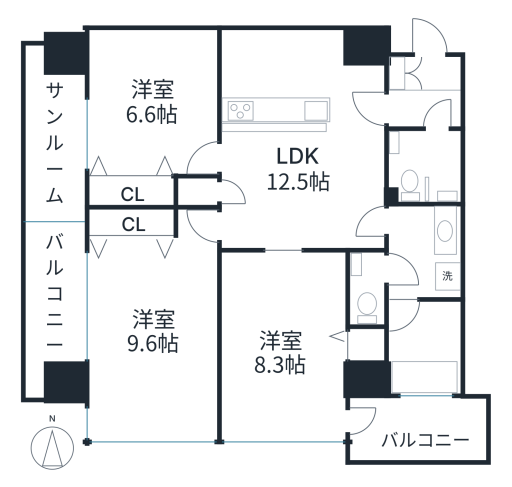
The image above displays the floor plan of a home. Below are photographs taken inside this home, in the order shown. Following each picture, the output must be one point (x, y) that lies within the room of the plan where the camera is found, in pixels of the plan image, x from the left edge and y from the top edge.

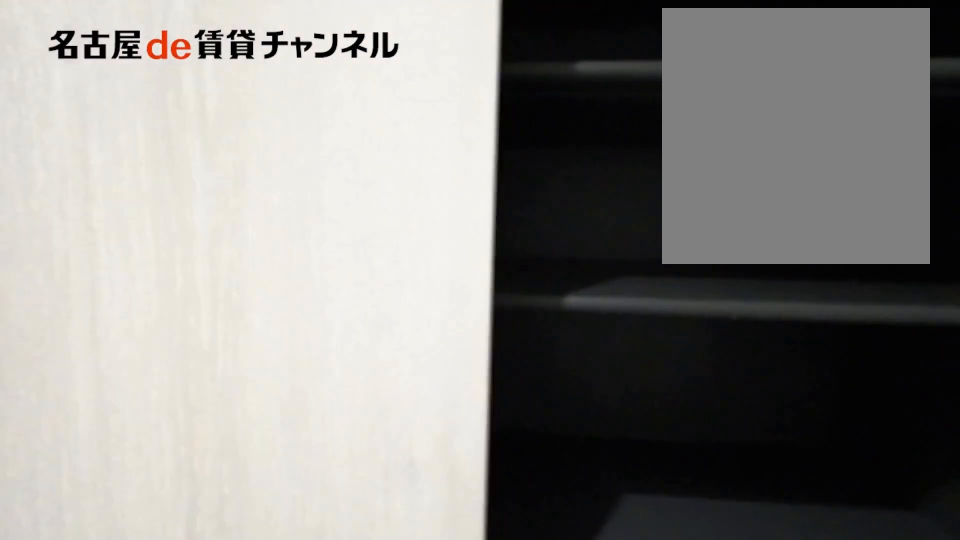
(426, 71)
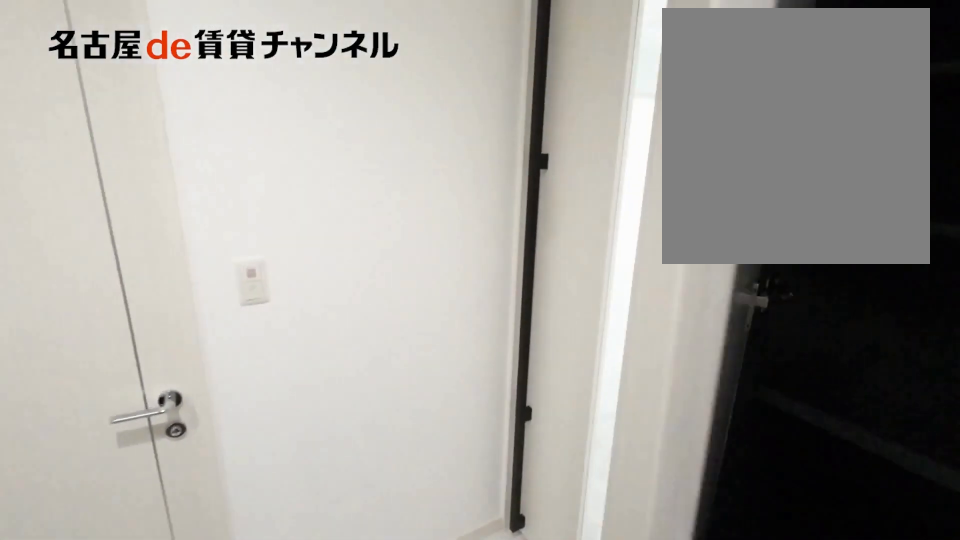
(426, 71)
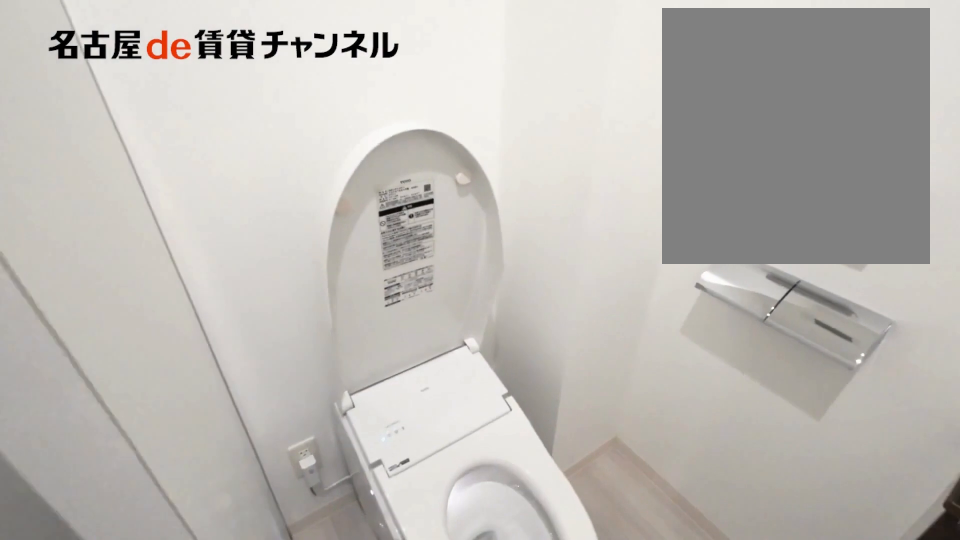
(425, 163)
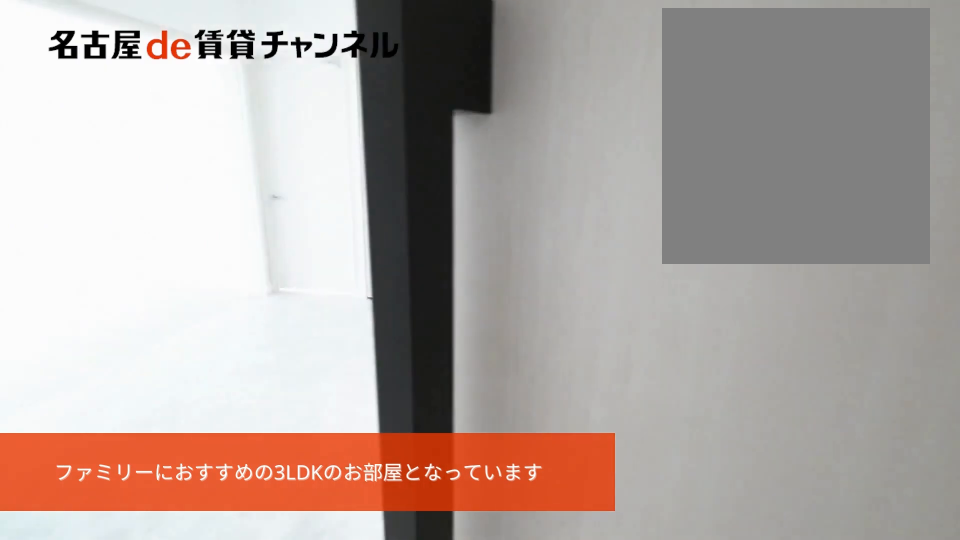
(422, 106)
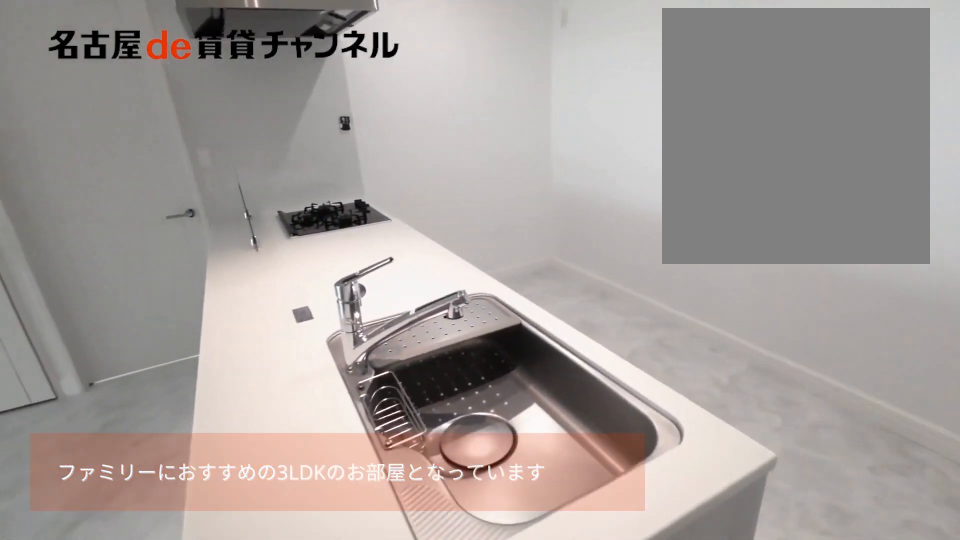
(307, 78)
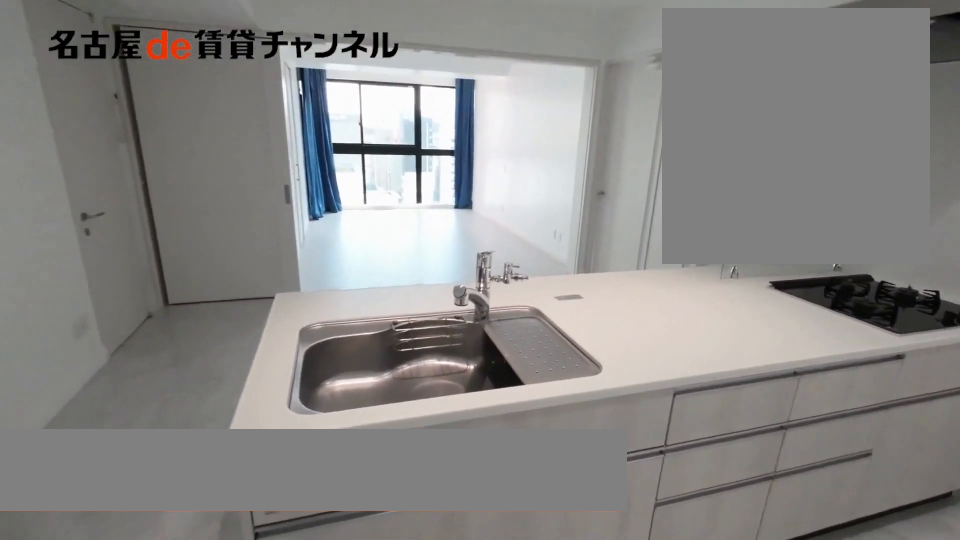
(297, 221)
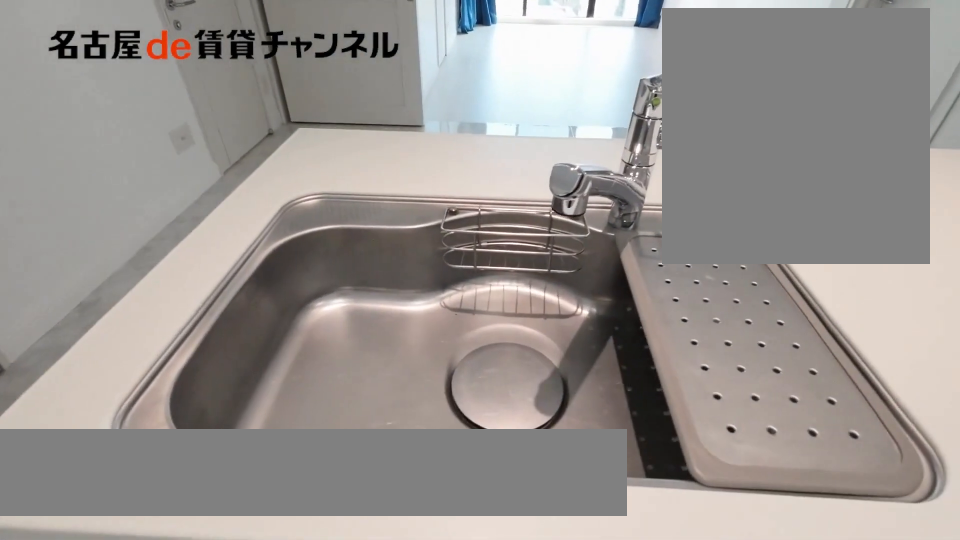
(271, 114)
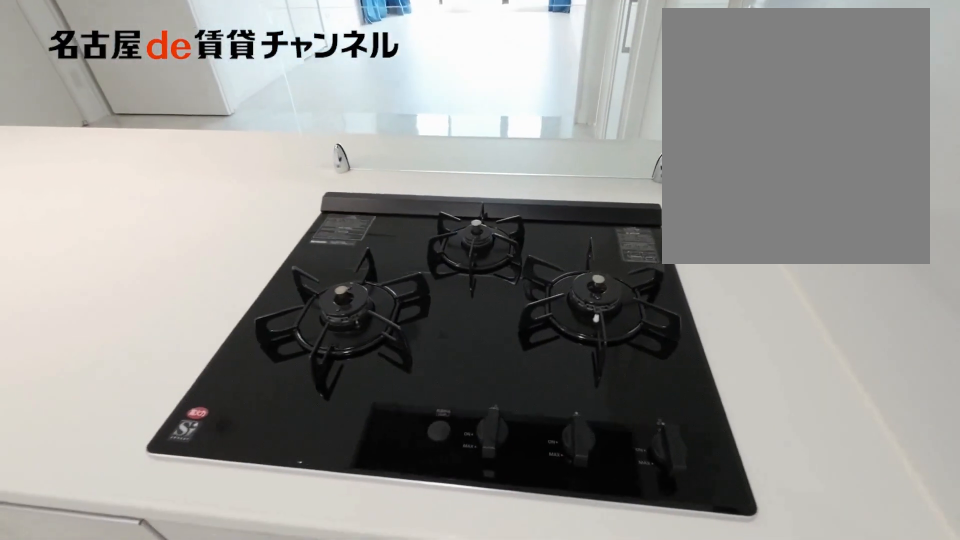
(271, 114)
